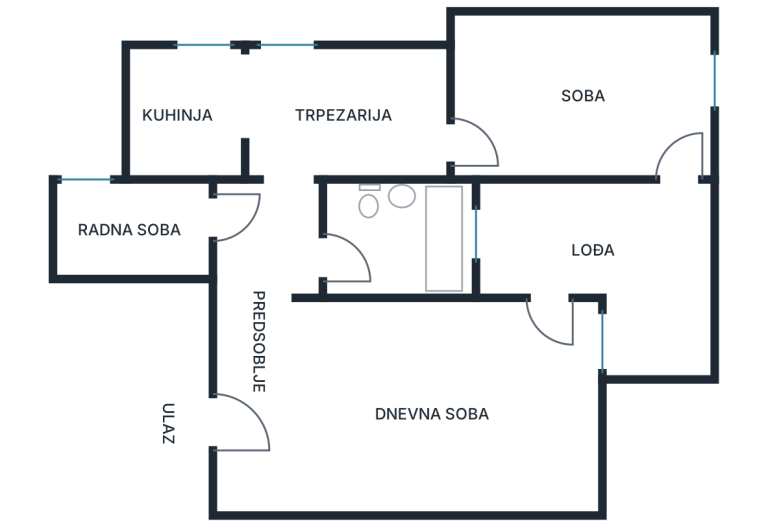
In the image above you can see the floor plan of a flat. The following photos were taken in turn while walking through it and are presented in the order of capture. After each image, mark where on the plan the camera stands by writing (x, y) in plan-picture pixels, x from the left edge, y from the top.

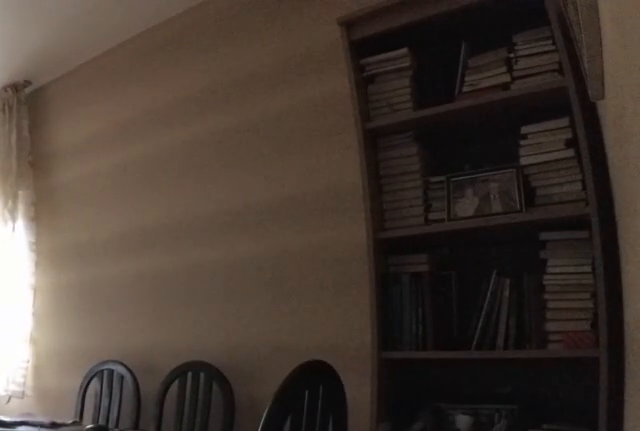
(448, 152)
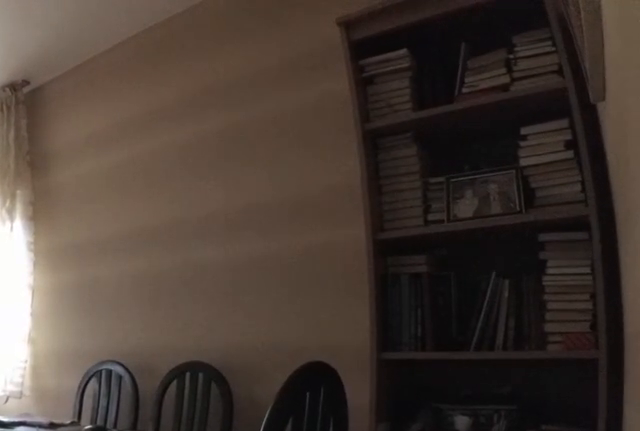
(448, 152)
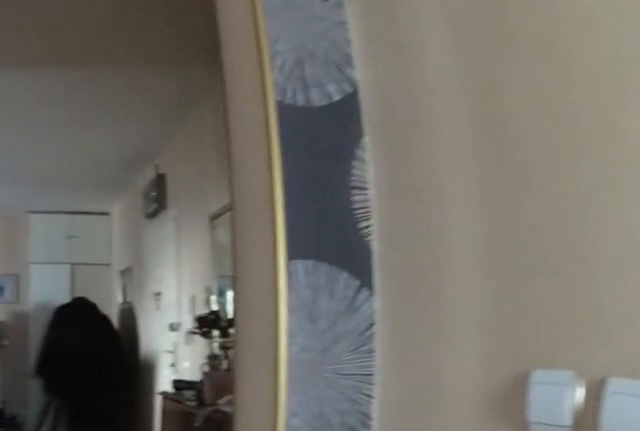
(277, 132)
